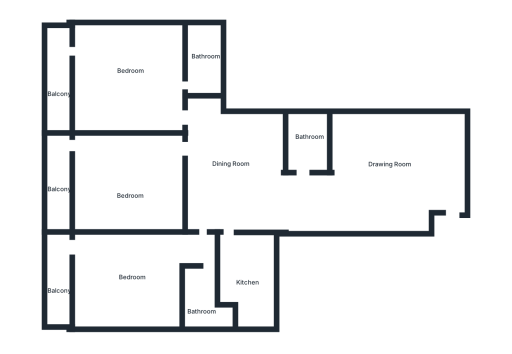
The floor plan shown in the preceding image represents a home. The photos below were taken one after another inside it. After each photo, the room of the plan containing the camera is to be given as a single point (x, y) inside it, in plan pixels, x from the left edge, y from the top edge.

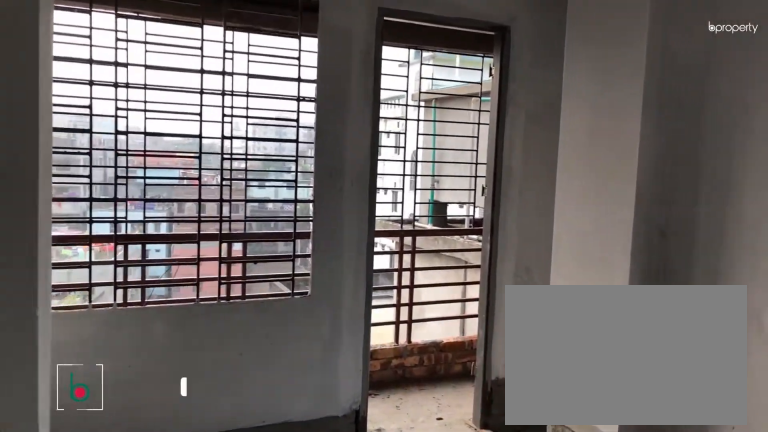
(128, 90)
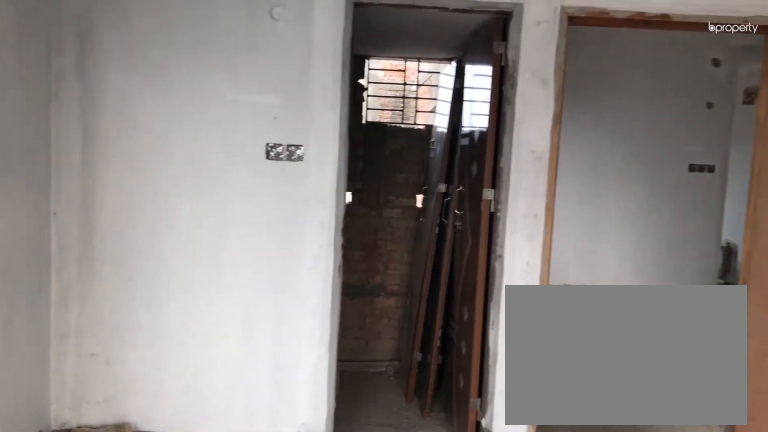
(128, 90)
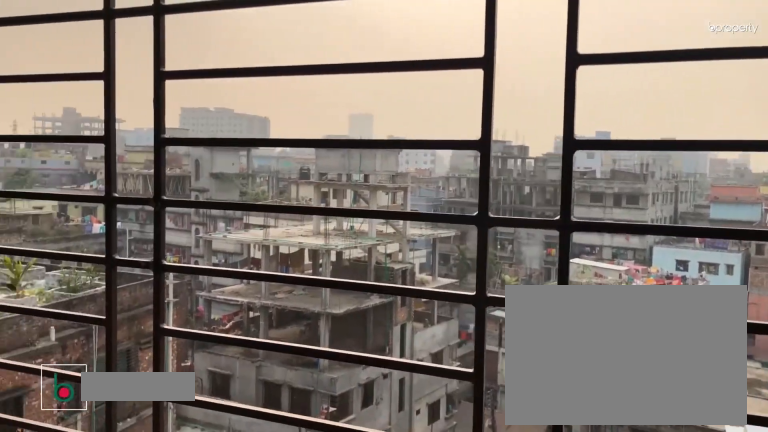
(61, 74)
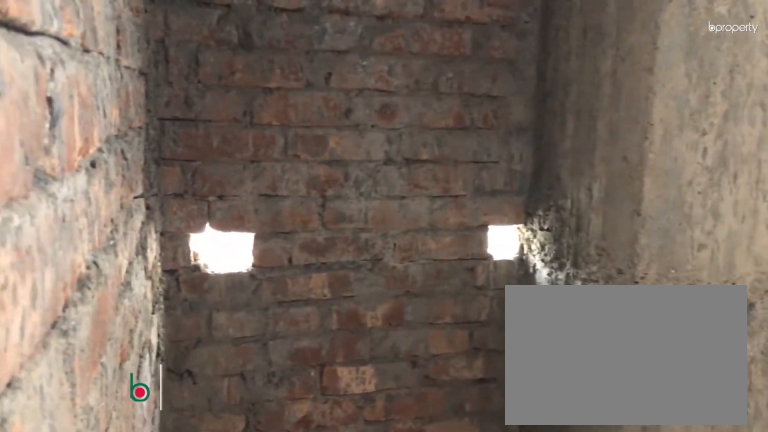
(202, 58)
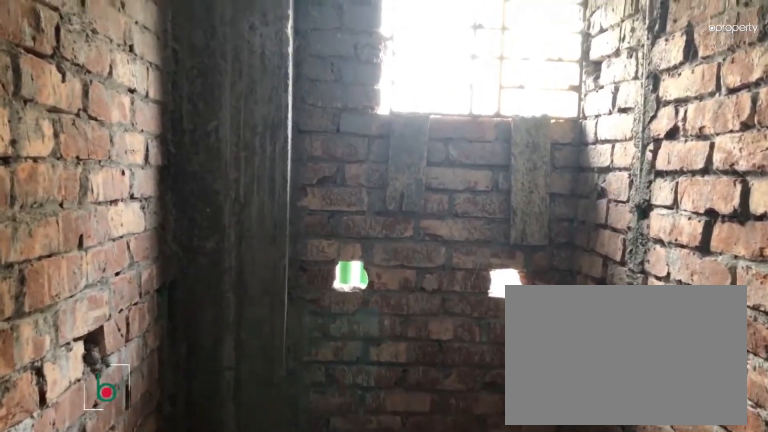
(313, 153)
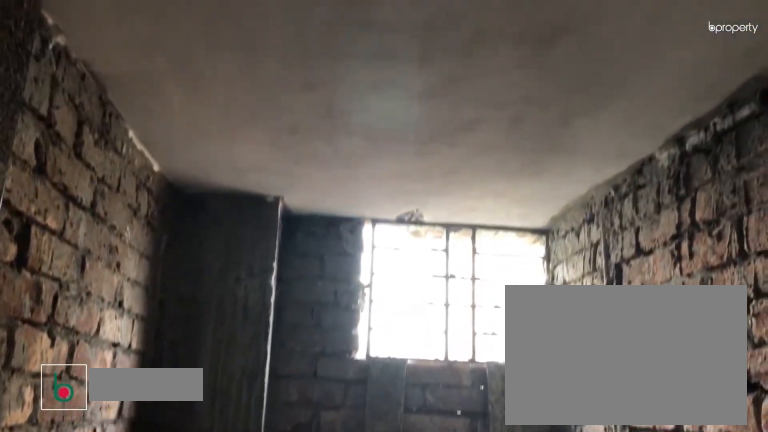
(313, 153)
